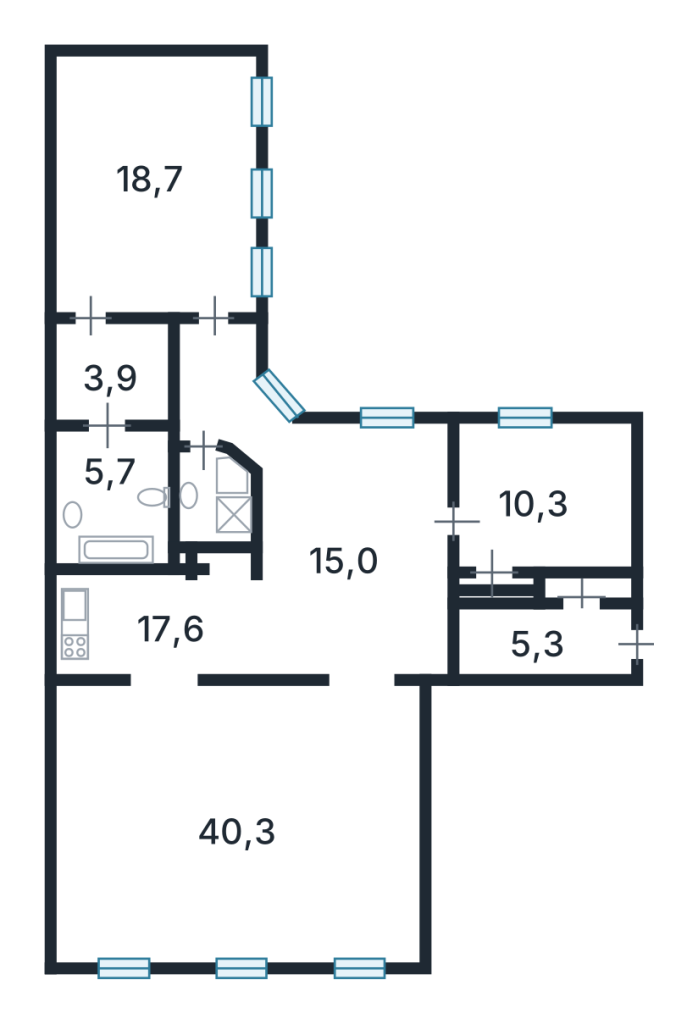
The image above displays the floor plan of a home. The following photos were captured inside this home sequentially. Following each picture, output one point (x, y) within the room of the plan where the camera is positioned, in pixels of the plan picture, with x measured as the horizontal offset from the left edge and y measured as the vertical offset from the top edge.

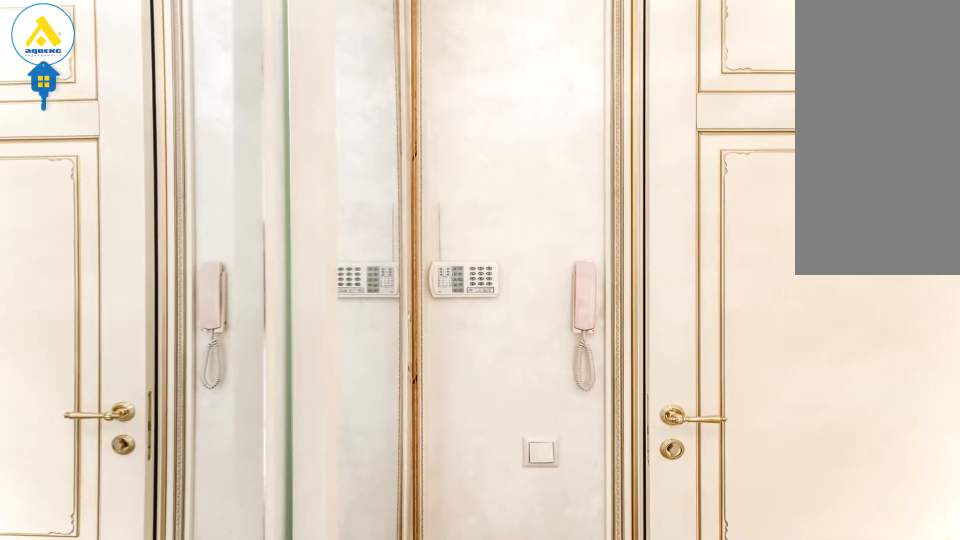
(535, 640)
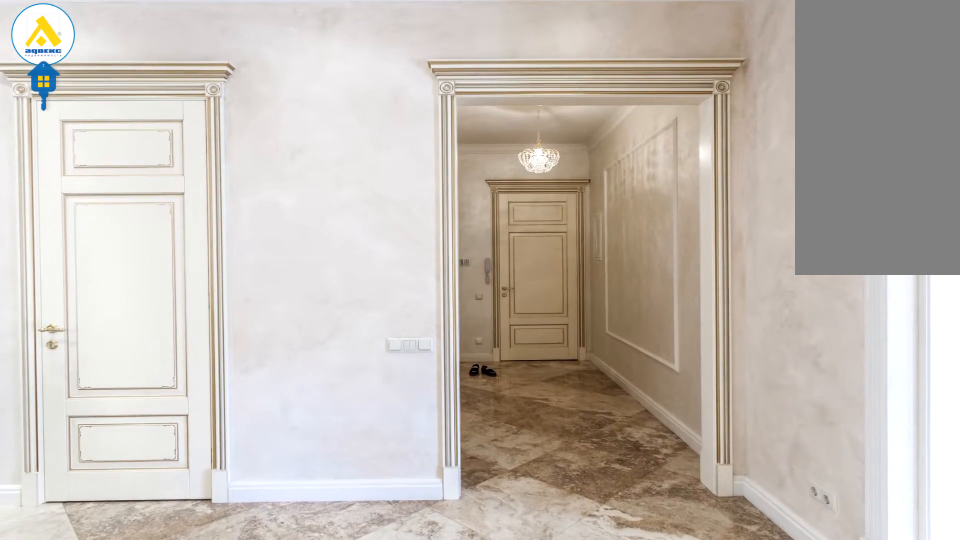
(340, 615)
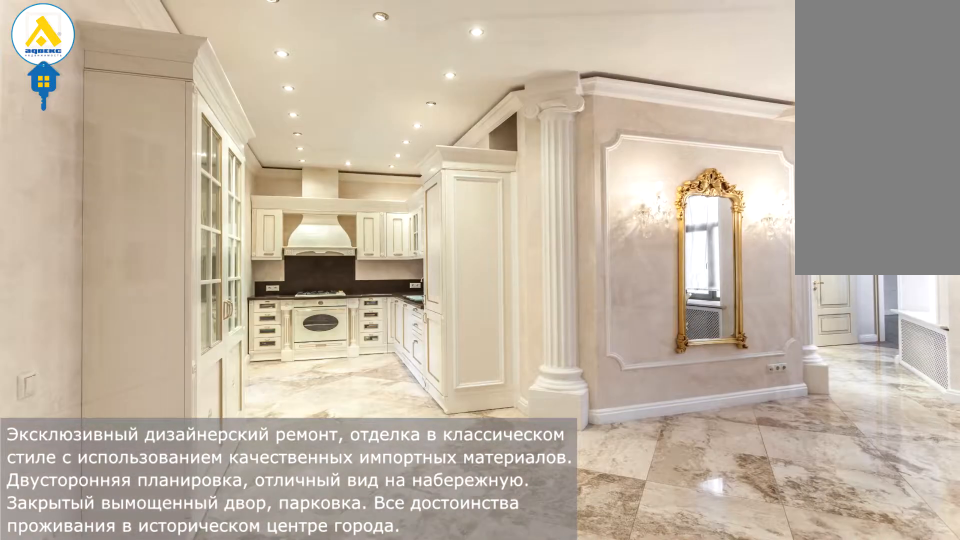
(340, 615)
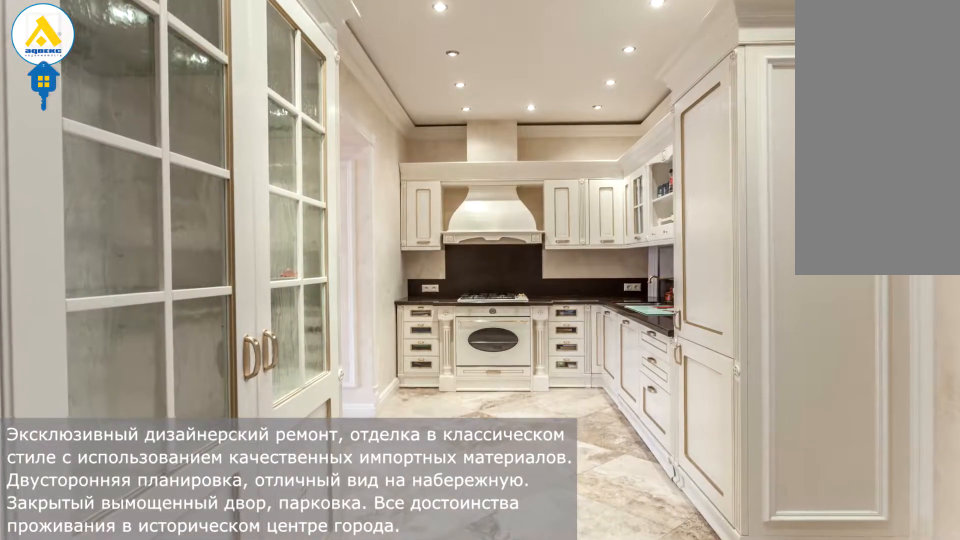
(171, 623)
